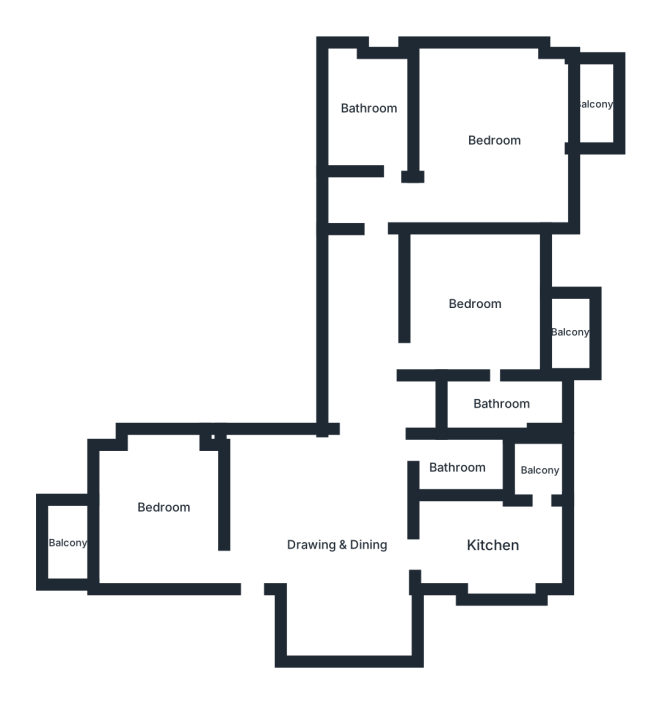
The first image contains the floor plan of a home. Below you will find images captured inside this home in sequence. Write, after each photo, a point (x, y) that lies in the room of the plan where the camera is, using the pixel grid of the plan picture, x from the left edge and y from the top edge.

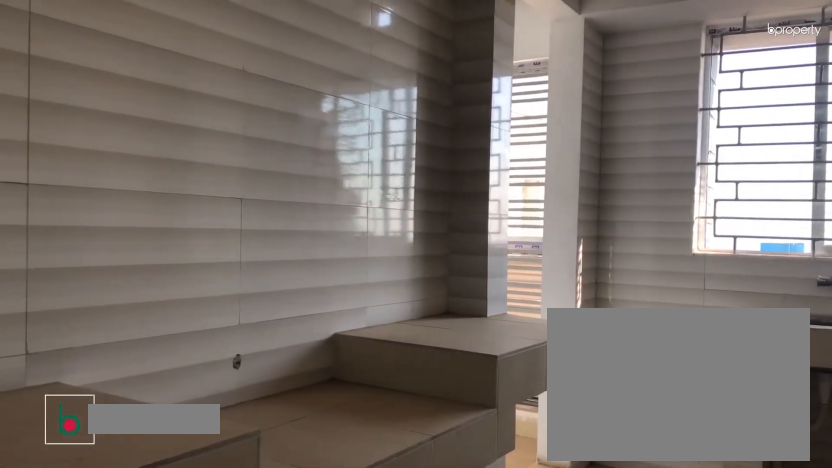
(494, 545)
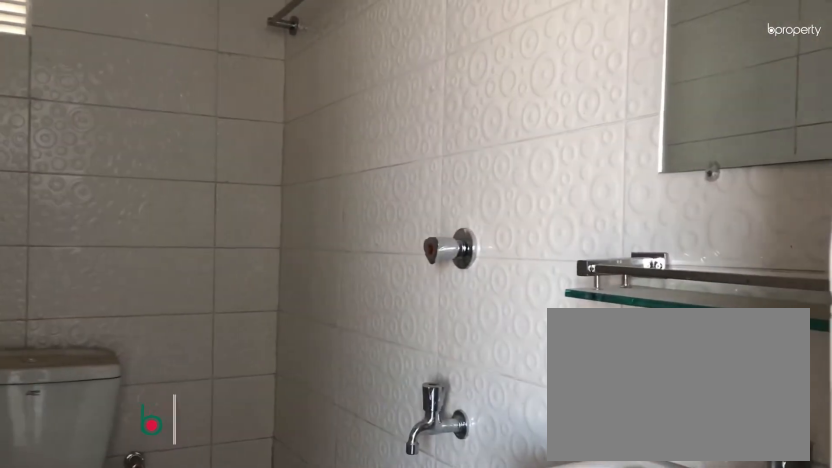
(459, 467)
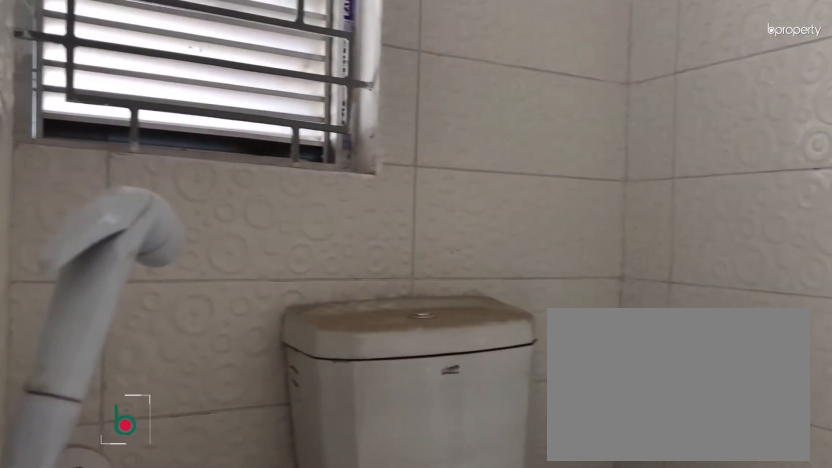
(501, 404)
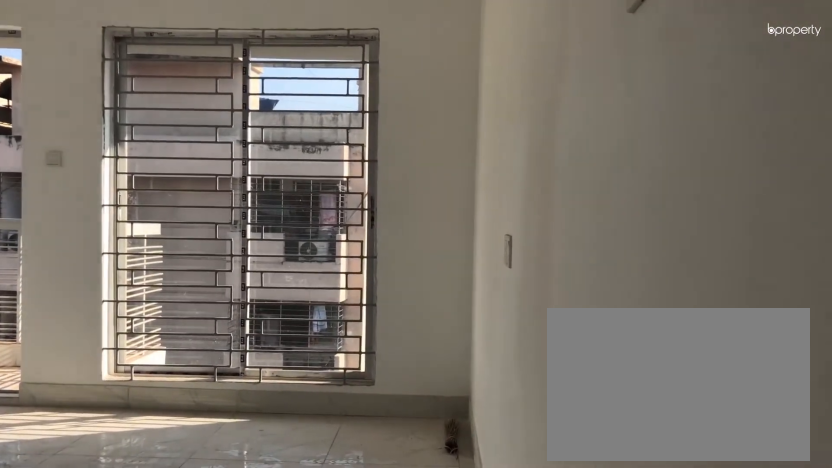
(491, 139)
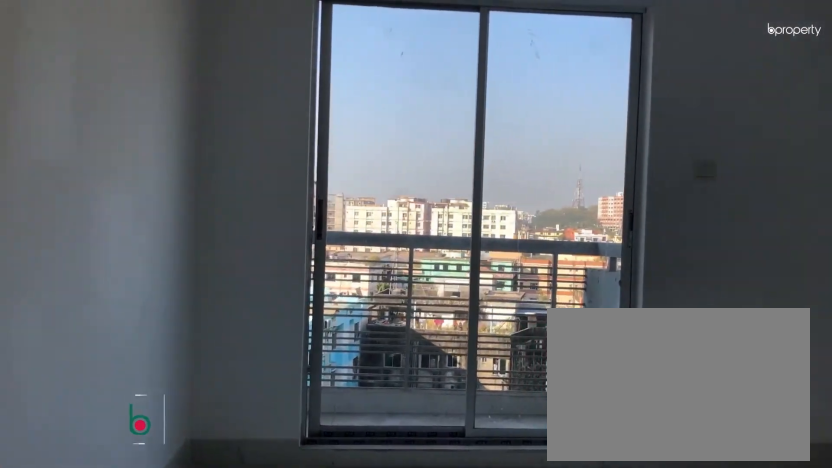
(164, 506)
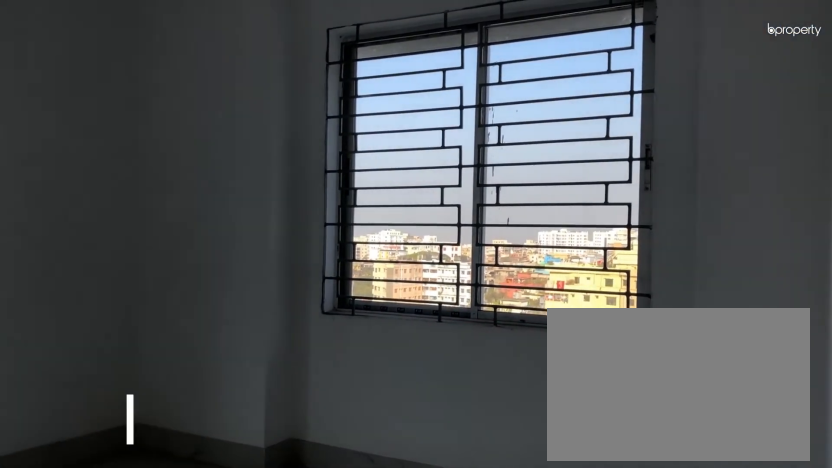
(164, 506)
